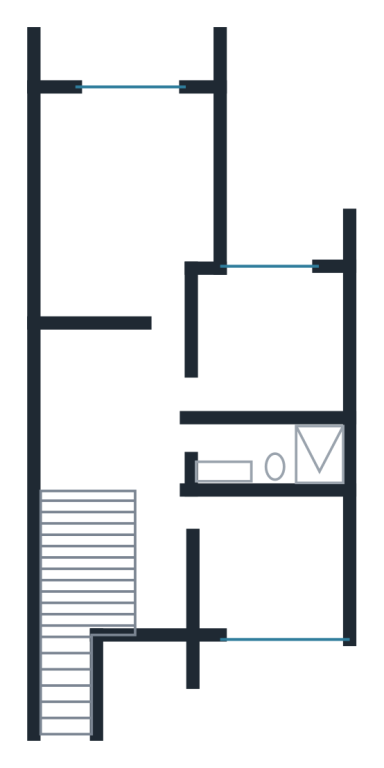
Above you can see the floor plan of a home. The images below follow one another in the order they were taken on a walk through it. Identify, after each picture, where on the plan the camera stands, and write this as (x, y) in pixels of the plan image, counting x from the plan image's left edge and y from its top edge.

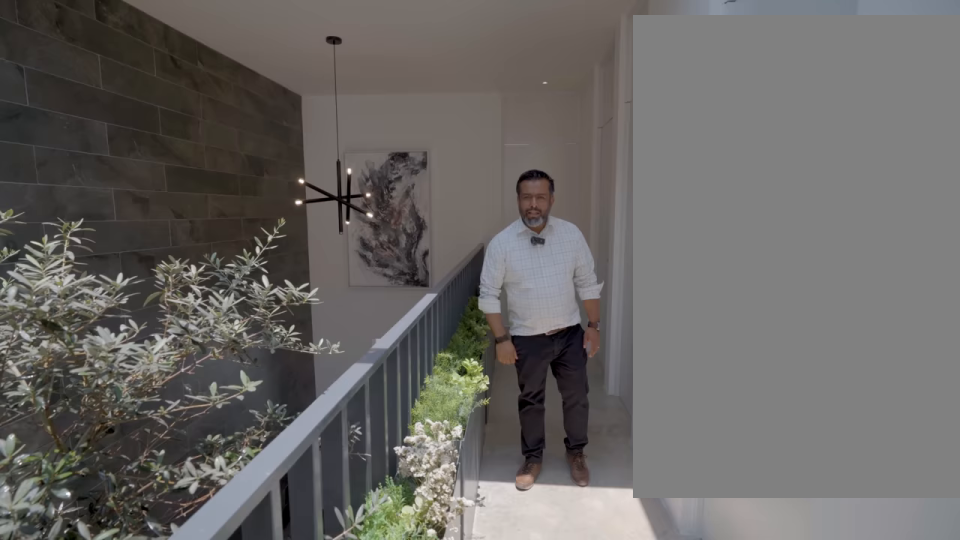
(158, 604)
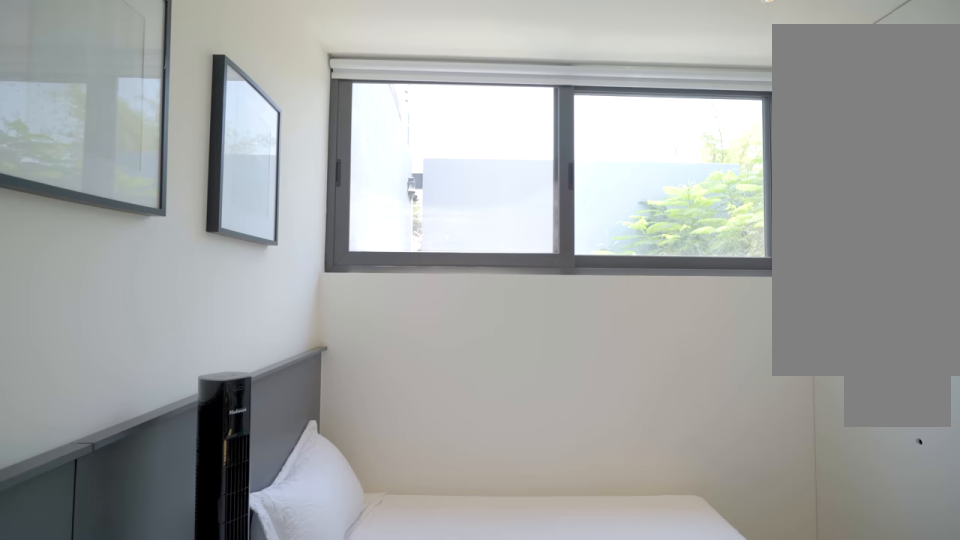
(230, 582)
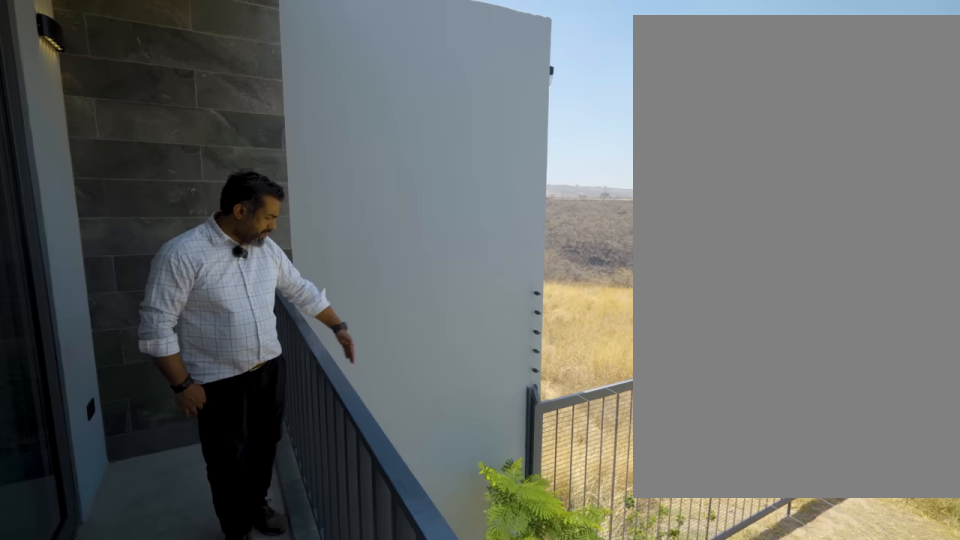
(124, 64)
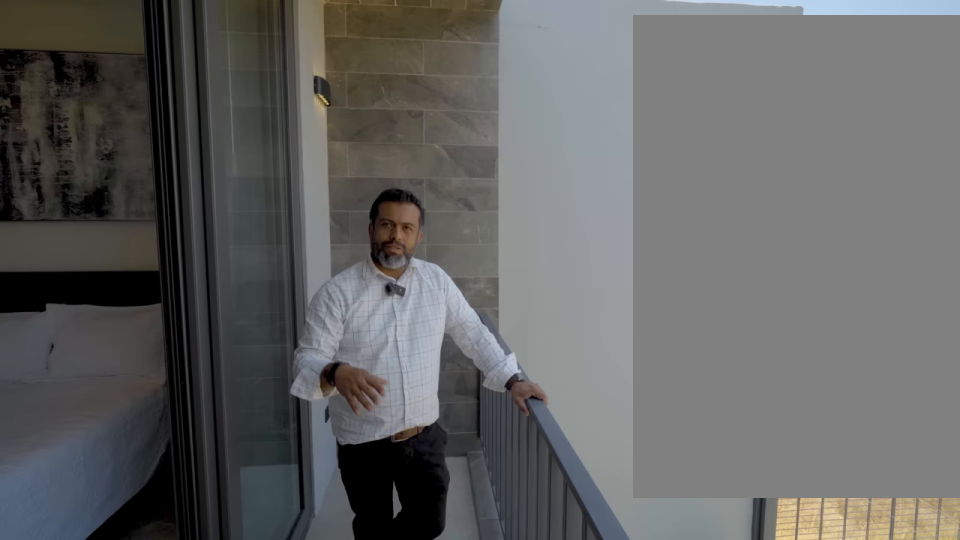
(145, 65)
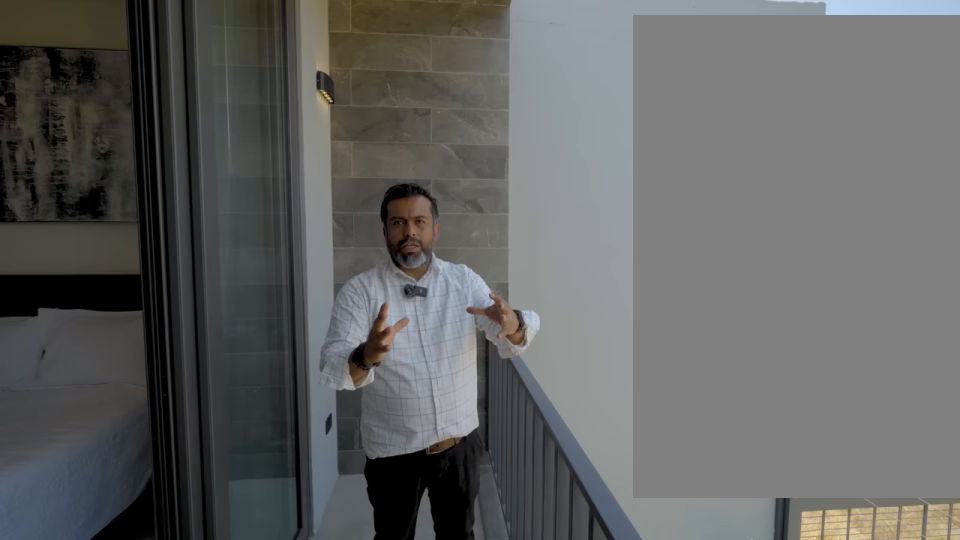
(144, 65)
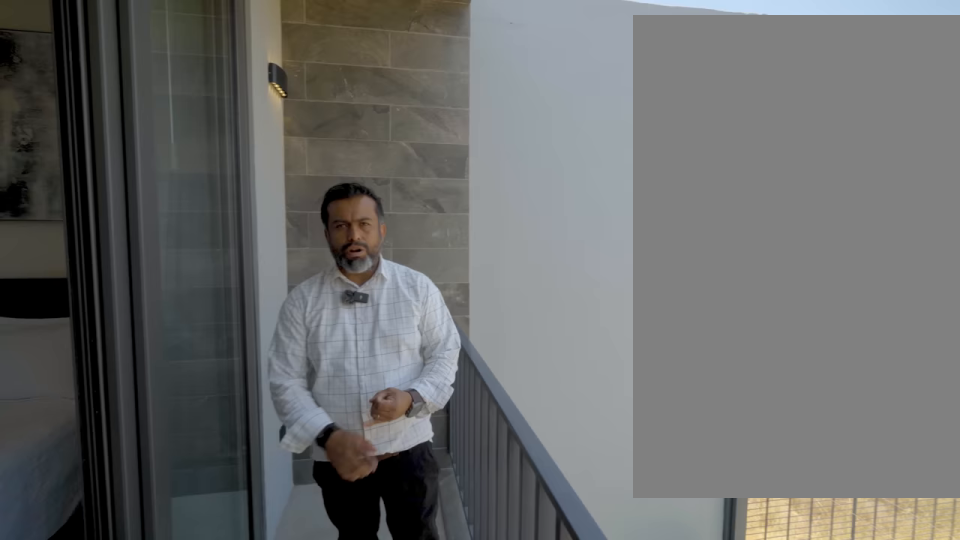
(144, 65)
